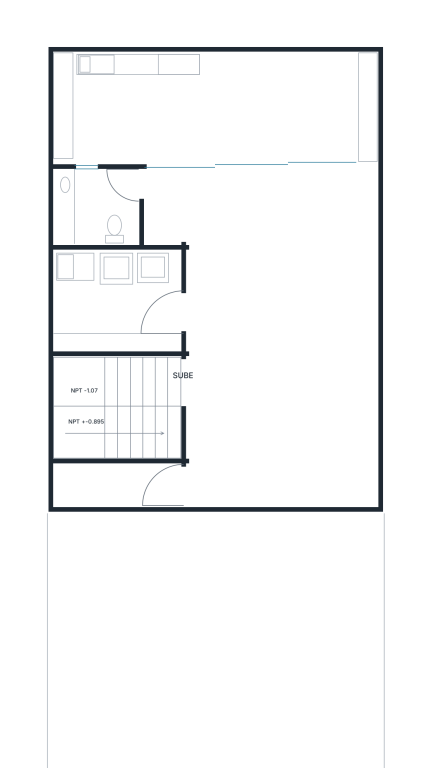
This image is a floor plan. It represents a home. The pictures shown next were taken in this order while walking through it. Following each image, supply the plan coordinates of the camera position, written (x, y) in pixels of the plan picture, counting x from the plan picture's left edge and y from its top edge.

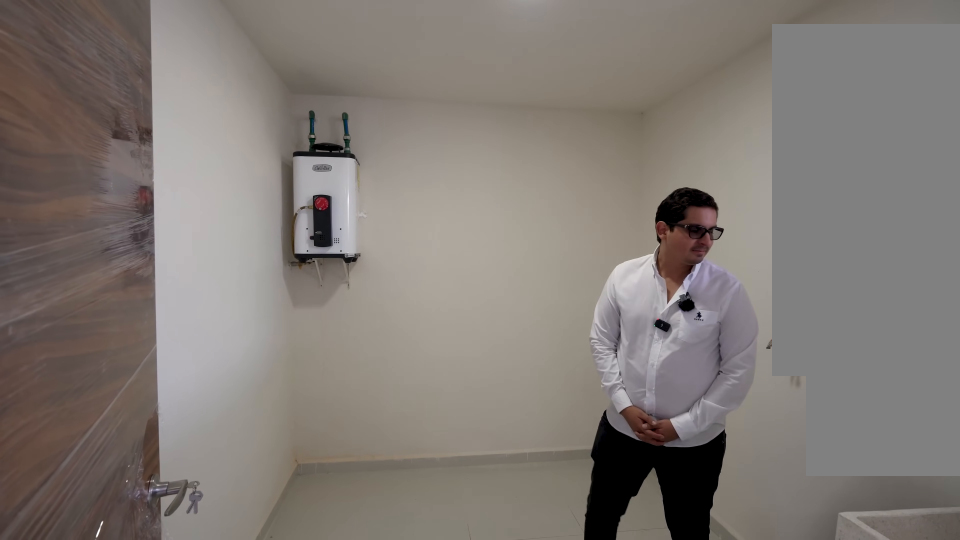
(85, 316)
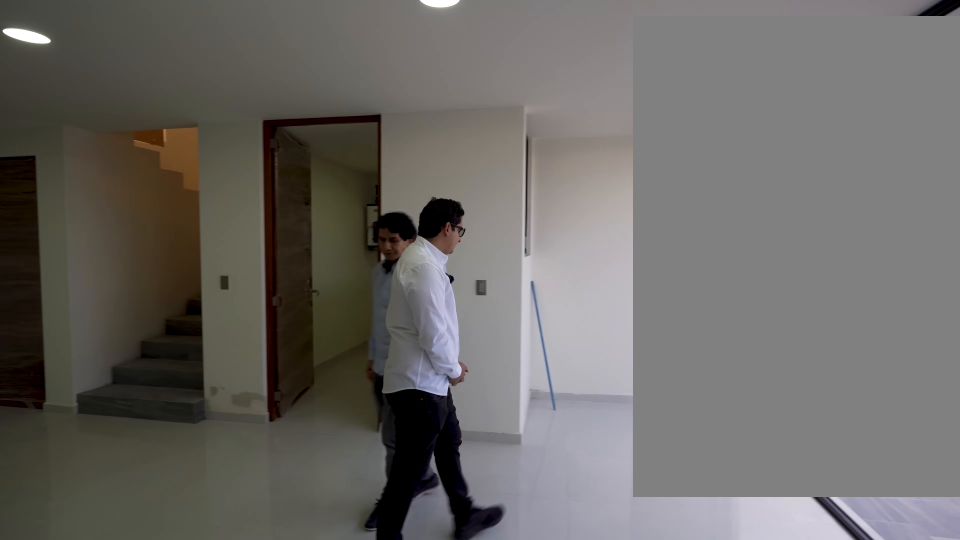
(263, 214)
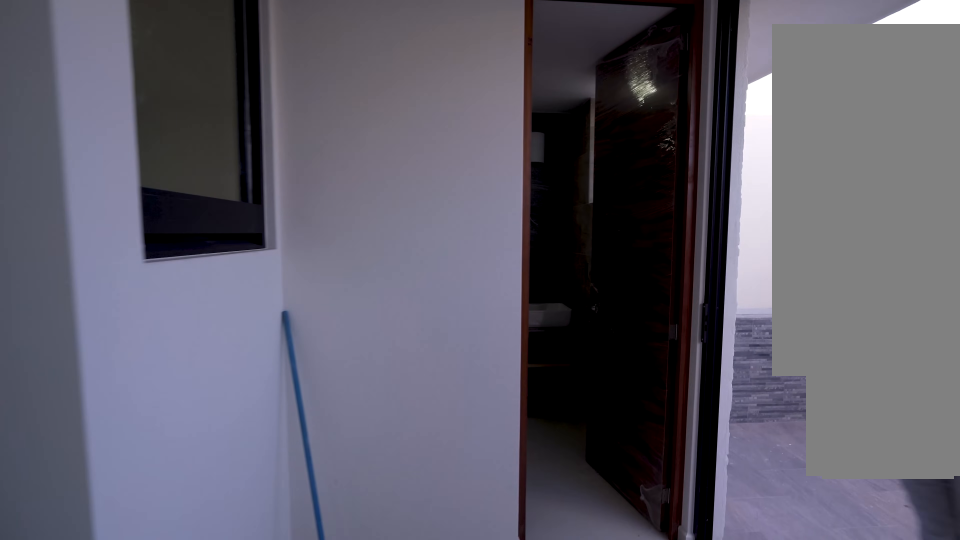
(271, 231)
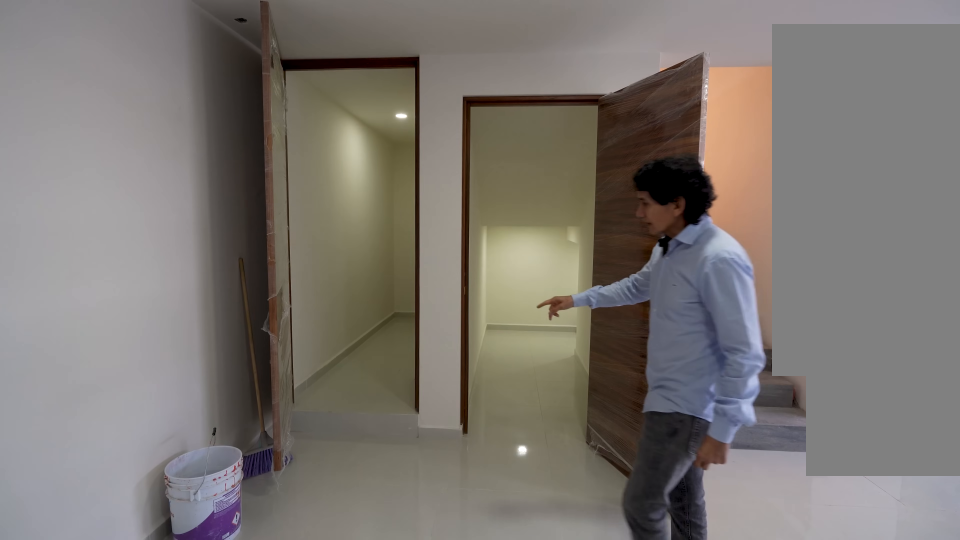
(274, 472)
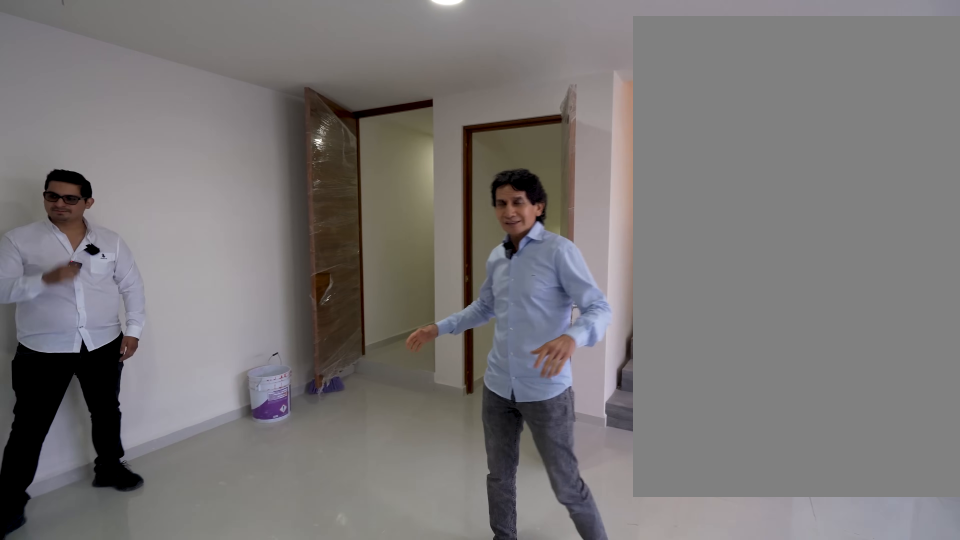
(335, 350)
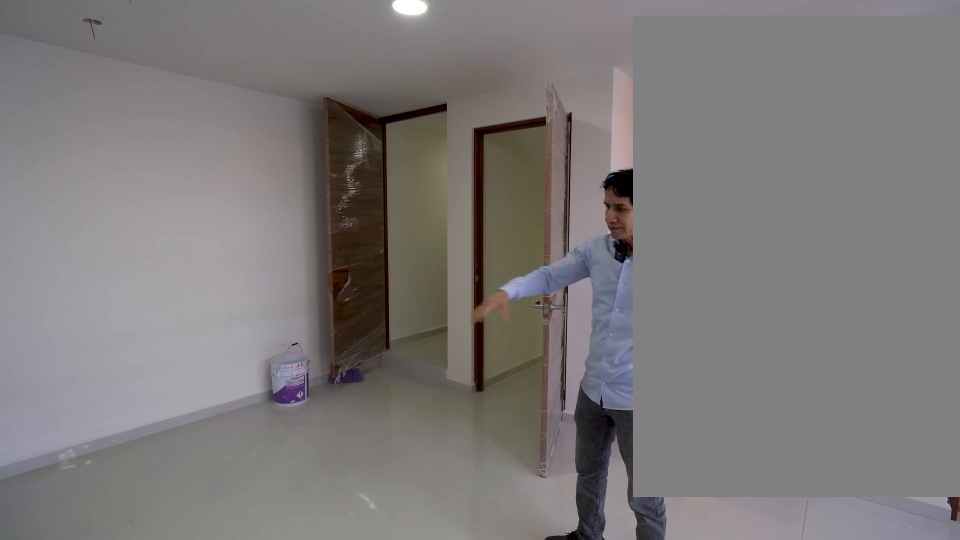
(335, 350)
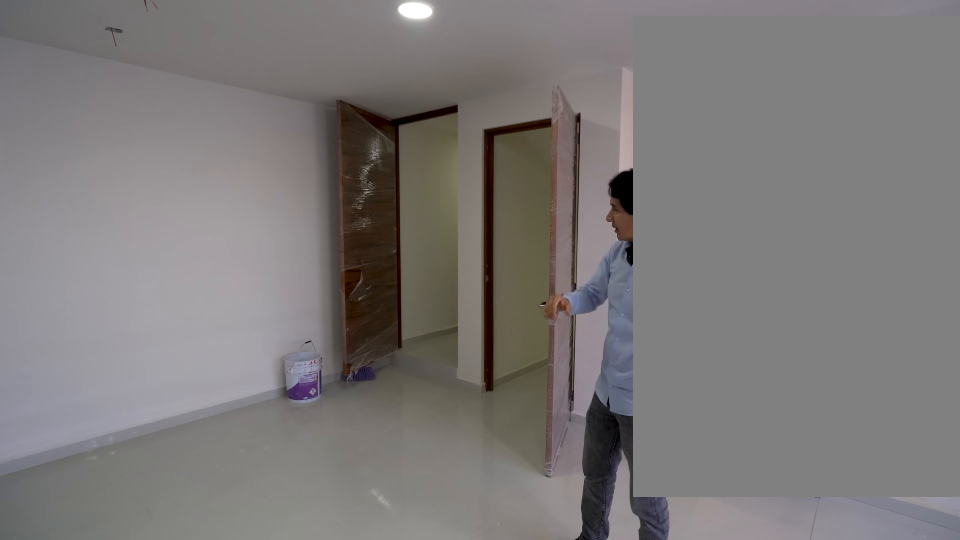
(335, 350)
